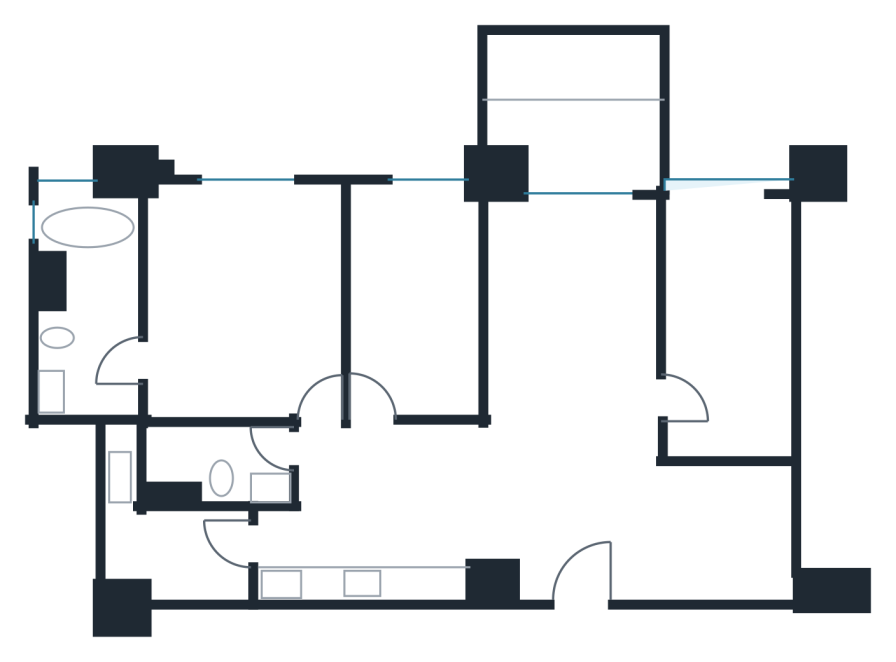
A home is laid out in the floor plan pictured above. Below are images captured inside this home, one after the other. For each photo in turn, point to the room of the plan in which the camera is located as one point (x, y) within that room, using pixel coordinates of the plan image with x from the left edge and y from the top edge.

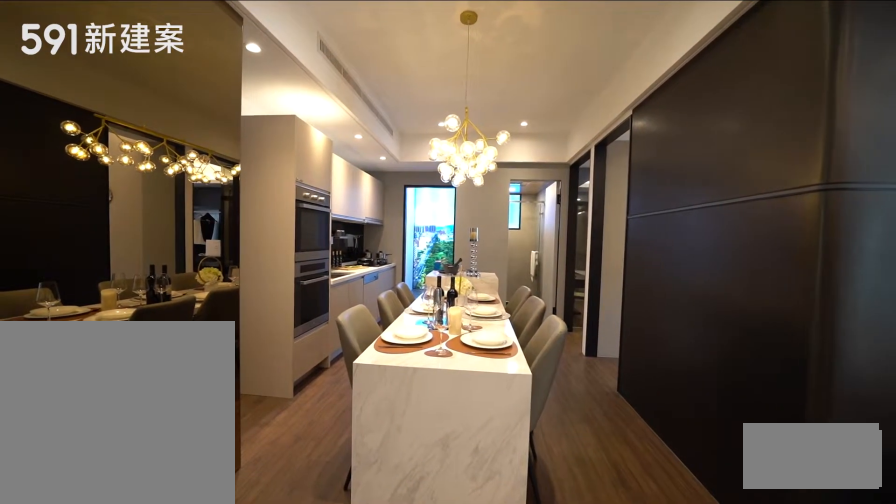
(418, 479)
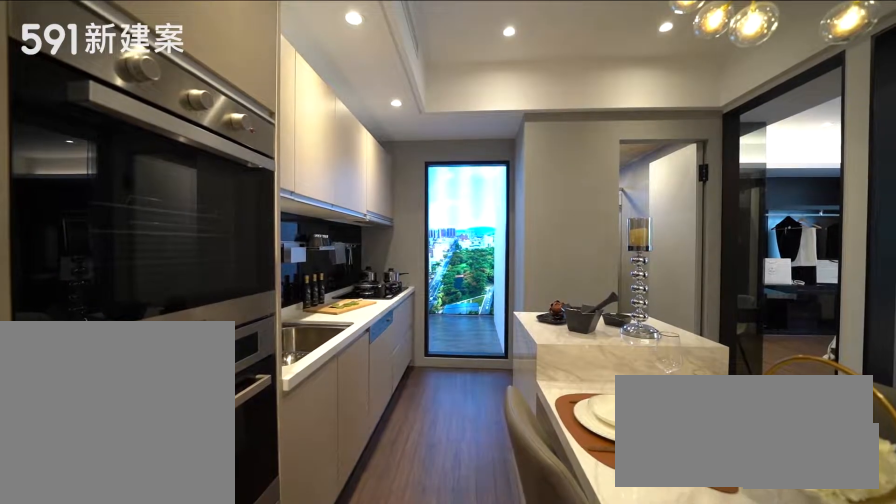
(350, 564)
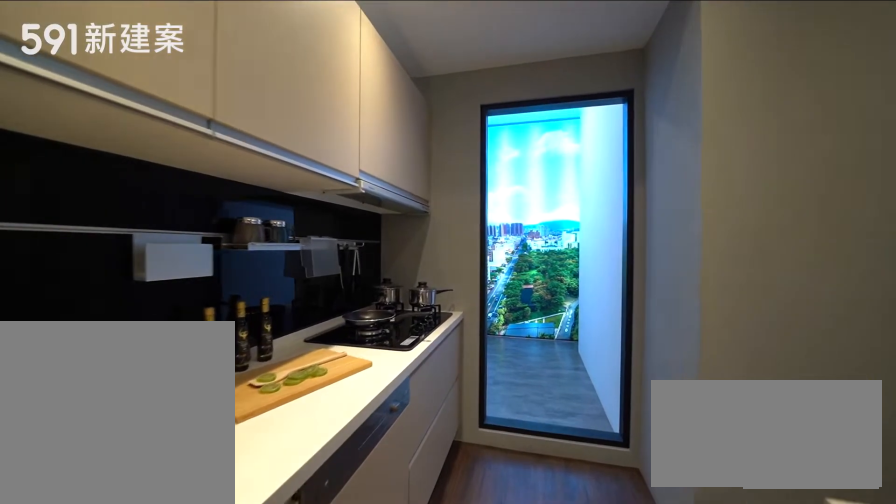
(350, 564)
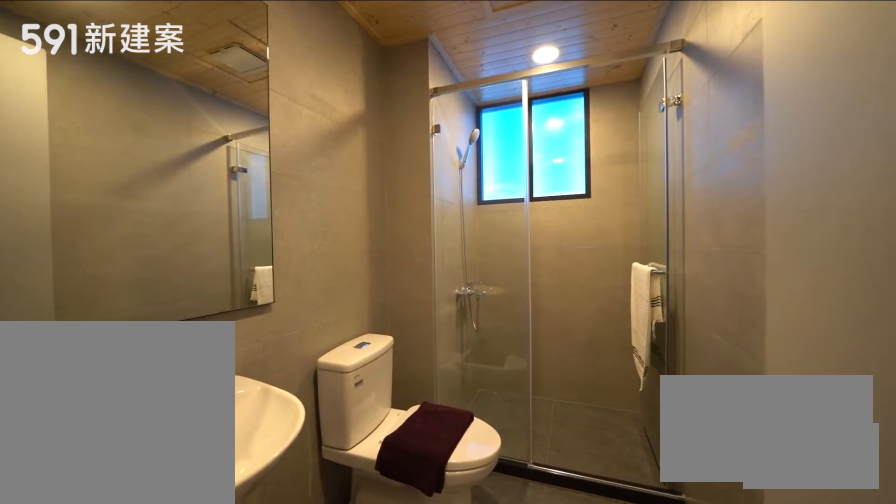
(211, 468)
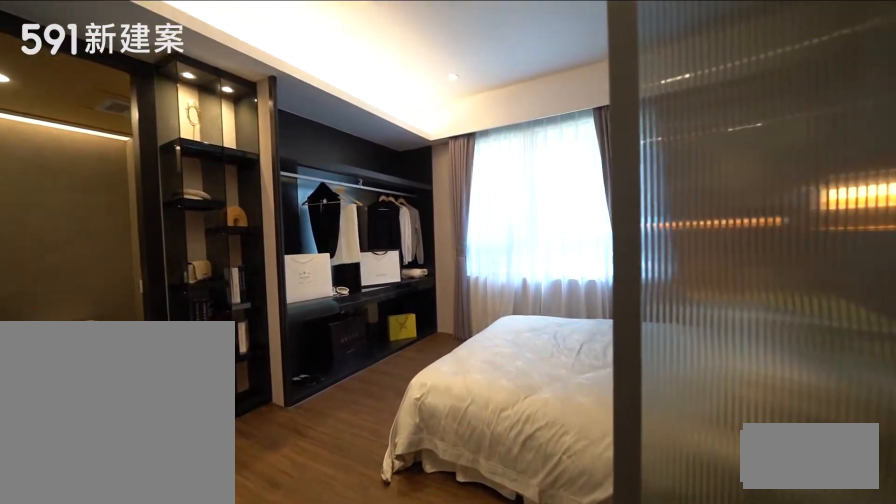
(244, 296)
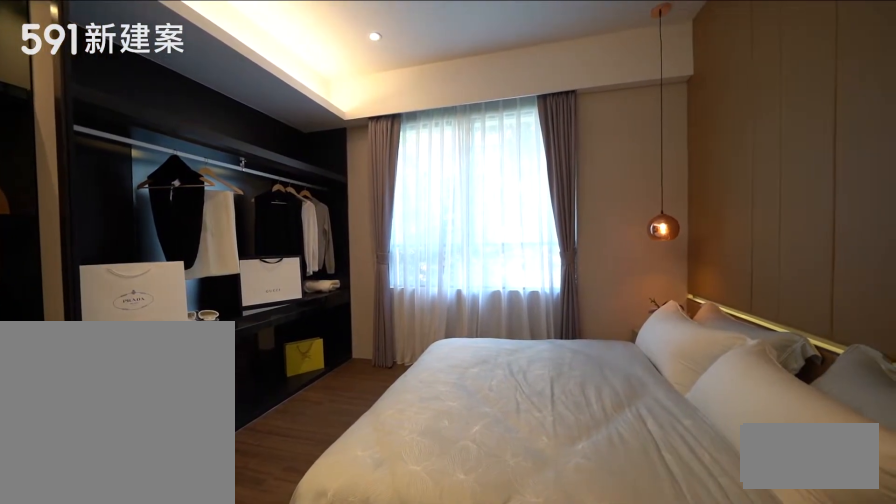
(244, 296)
